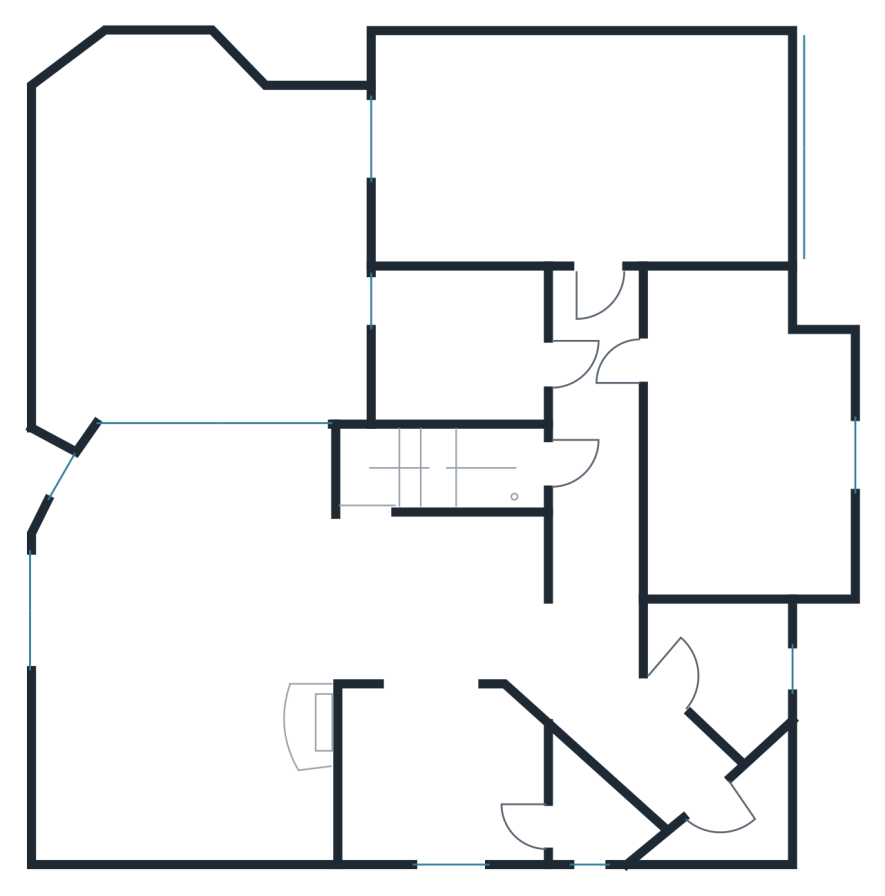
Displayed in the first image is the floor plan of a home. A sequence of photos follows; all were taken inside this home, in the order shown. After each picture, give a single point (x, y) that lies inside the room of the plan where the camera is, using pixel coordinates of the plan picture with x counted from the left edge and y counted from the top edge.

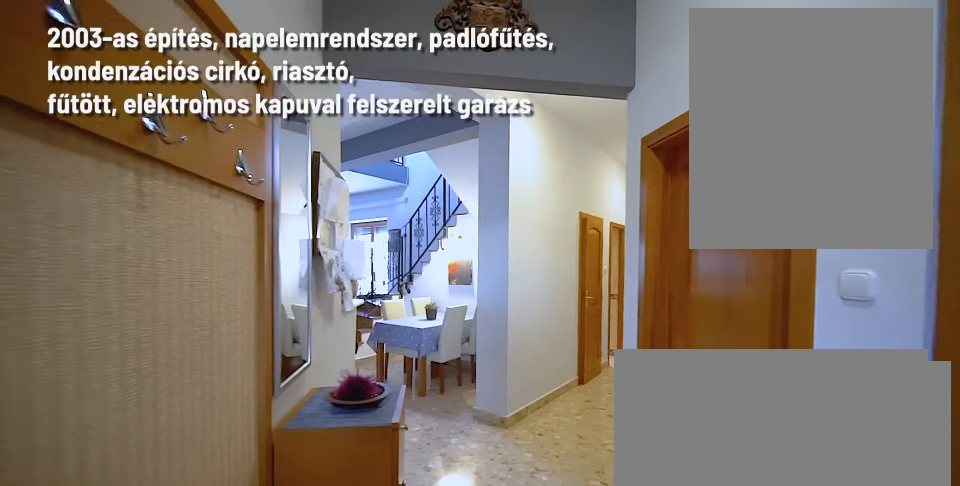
(639, 738)
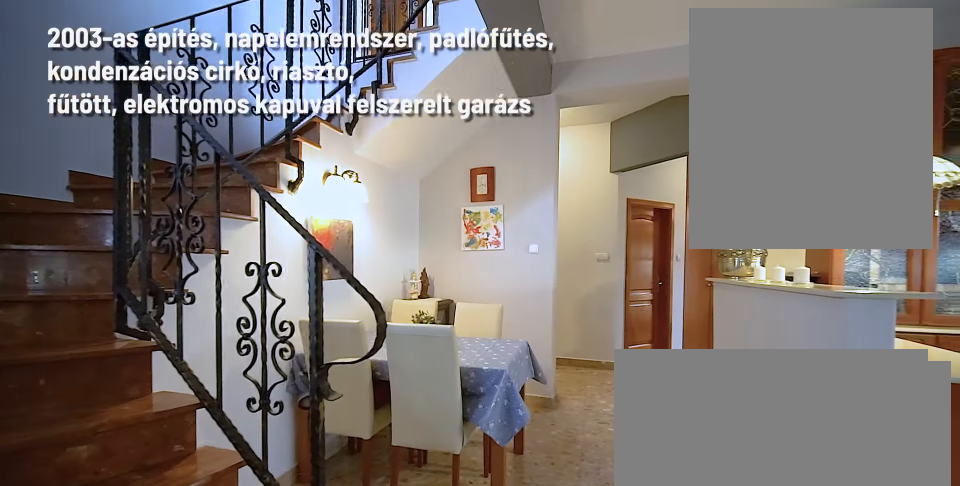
(440, 607)
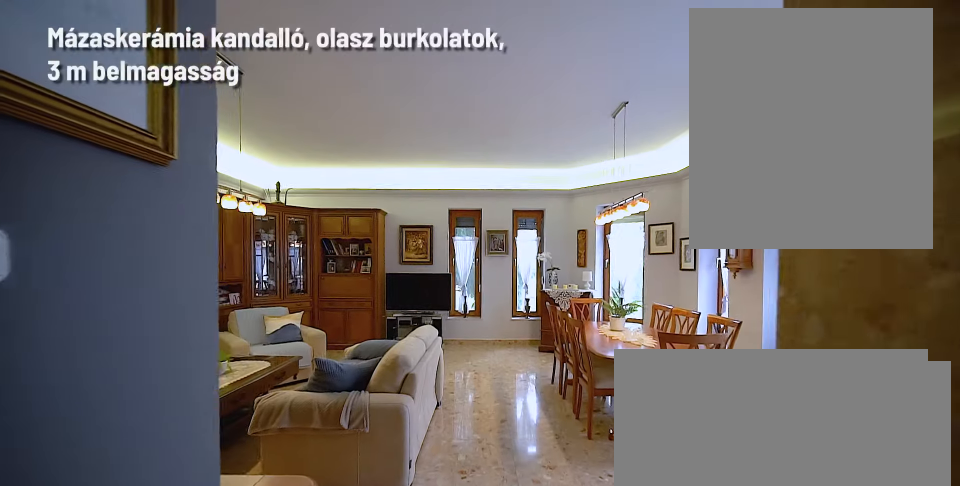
(185, 656)
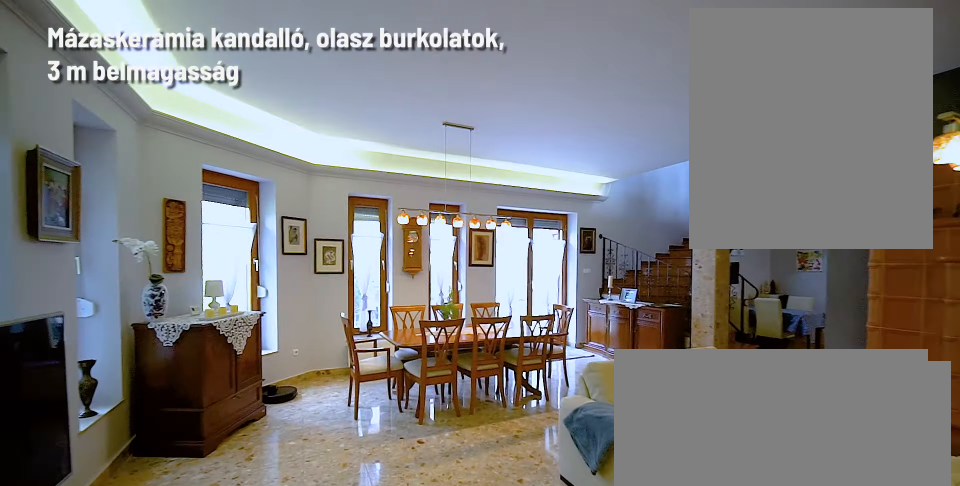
(184, 656)
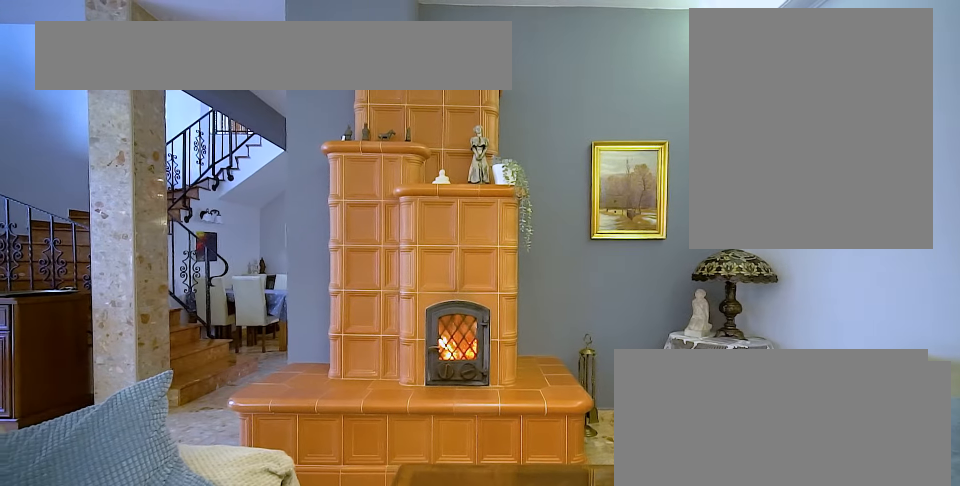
(185, 656)
